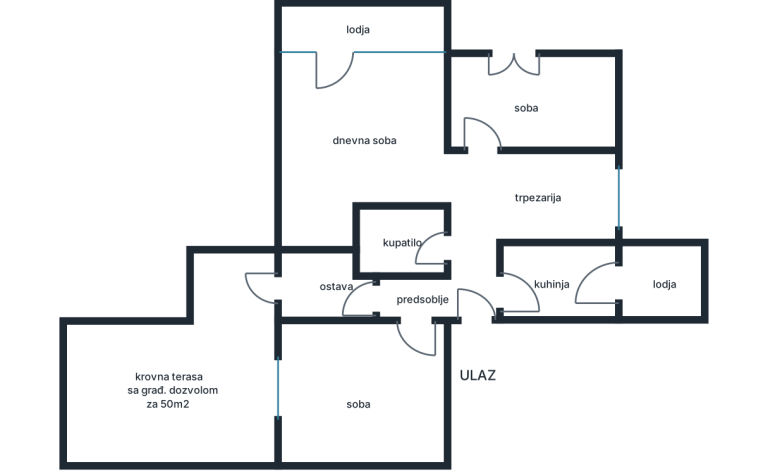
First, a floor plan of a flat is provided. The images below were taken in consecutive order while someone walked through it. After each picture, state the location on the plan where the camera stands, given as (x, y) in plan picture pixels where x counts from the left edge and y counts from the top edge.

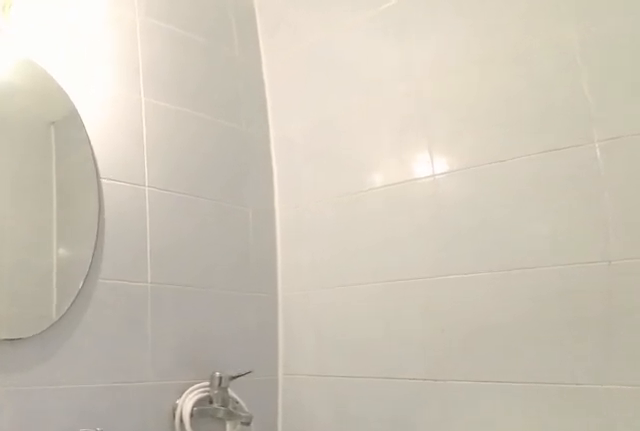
(418, 256)
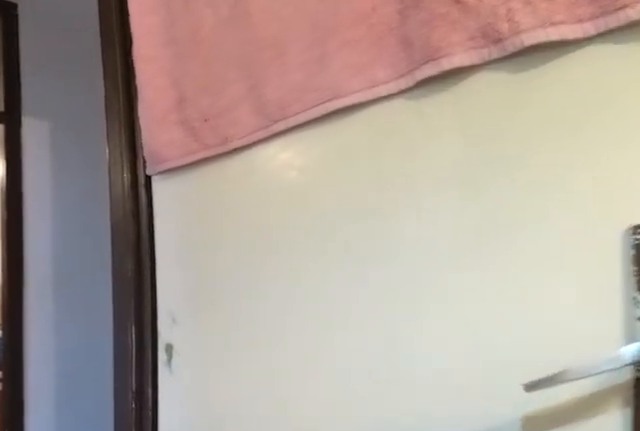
(395, 244)
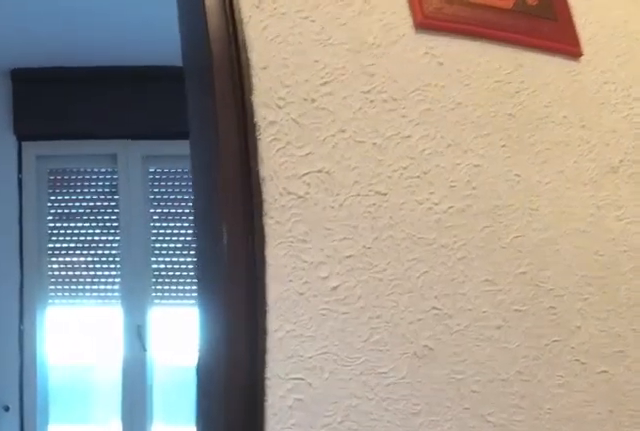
(481, 194)
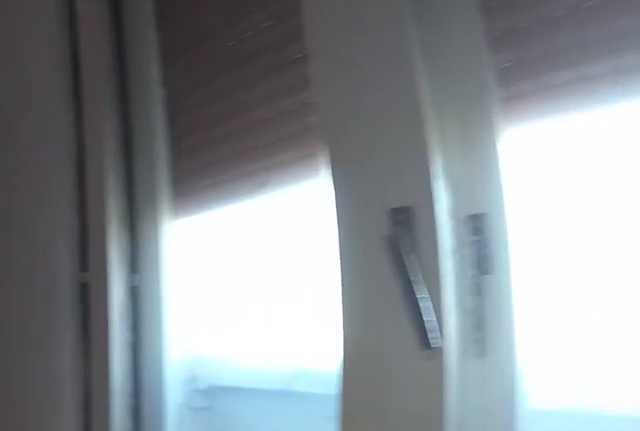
(546, 92)
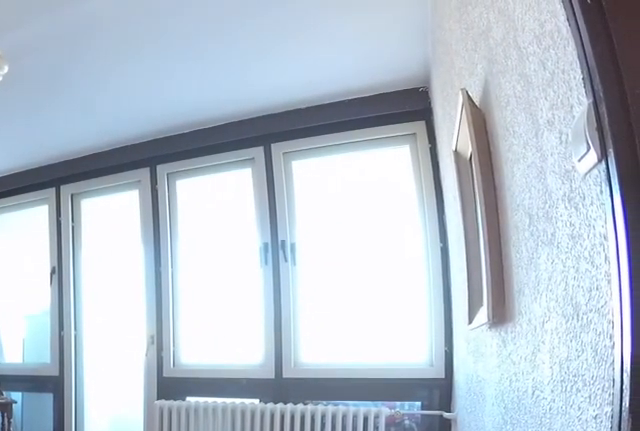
(442, 186)
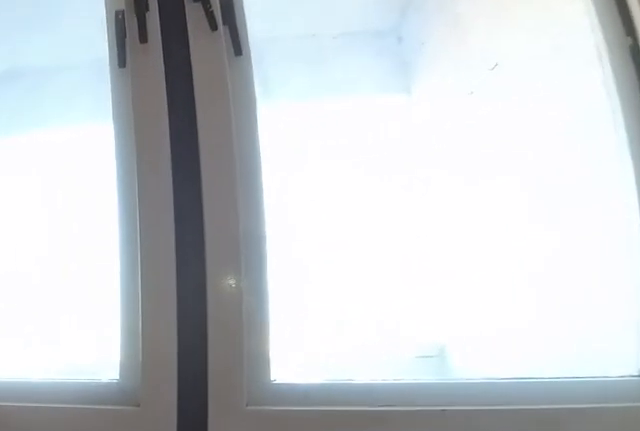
(424, 99)
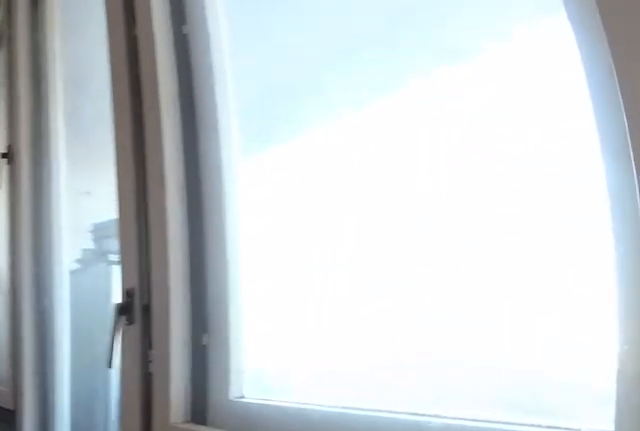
(434, 84)
